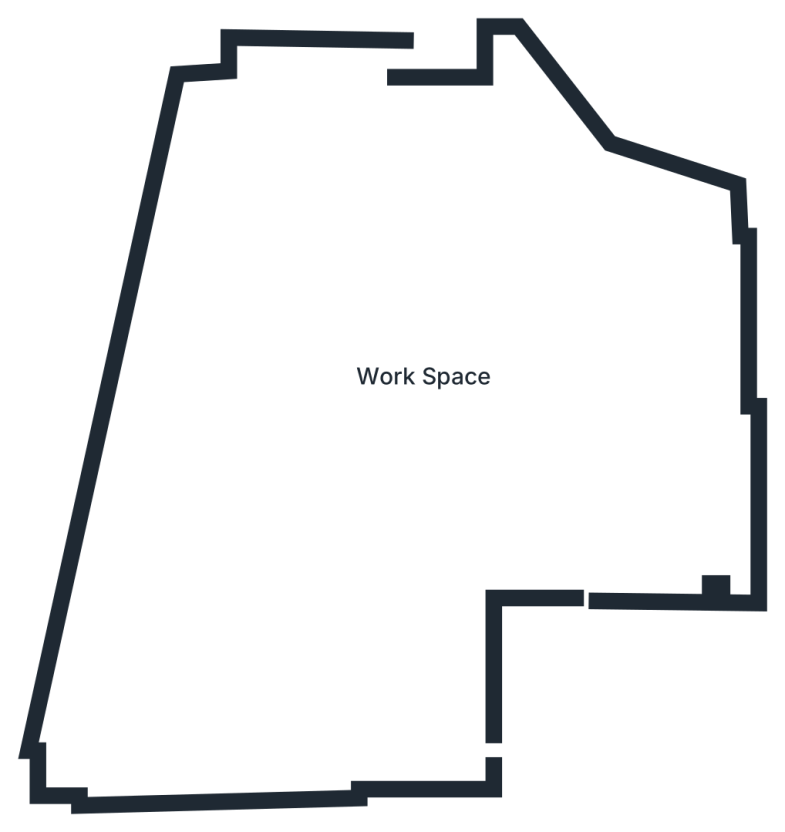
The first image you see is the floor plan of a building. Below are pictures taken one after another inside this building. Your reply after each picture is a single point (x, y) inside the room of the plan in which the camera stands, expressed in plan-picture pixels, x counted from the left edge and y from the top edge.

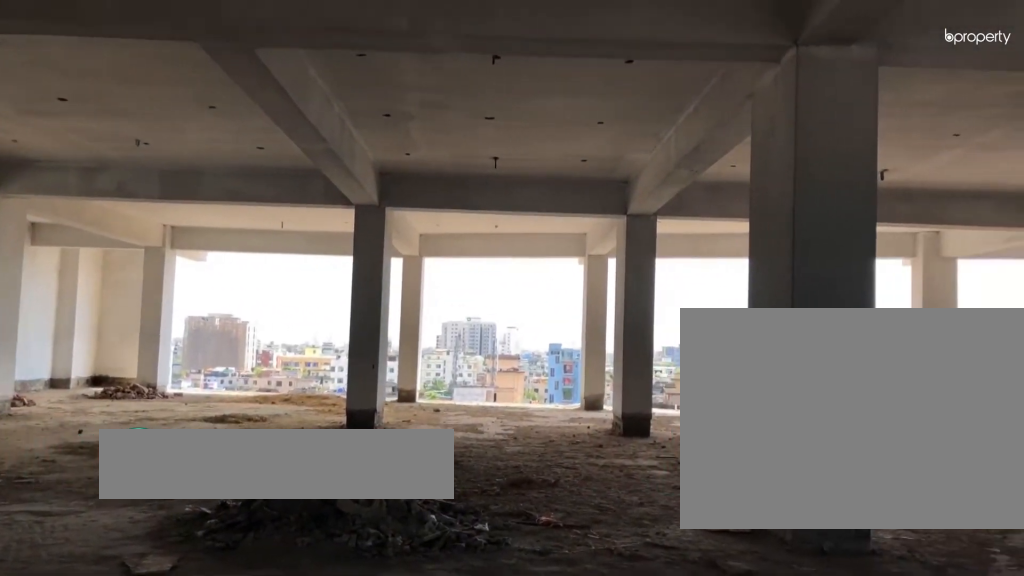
(558, 458)
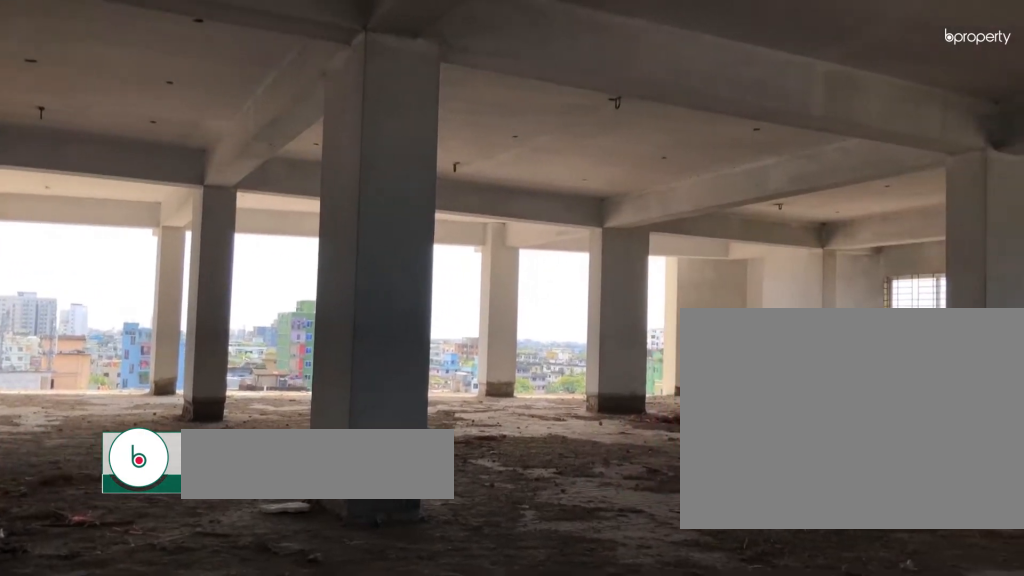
(558, 458)
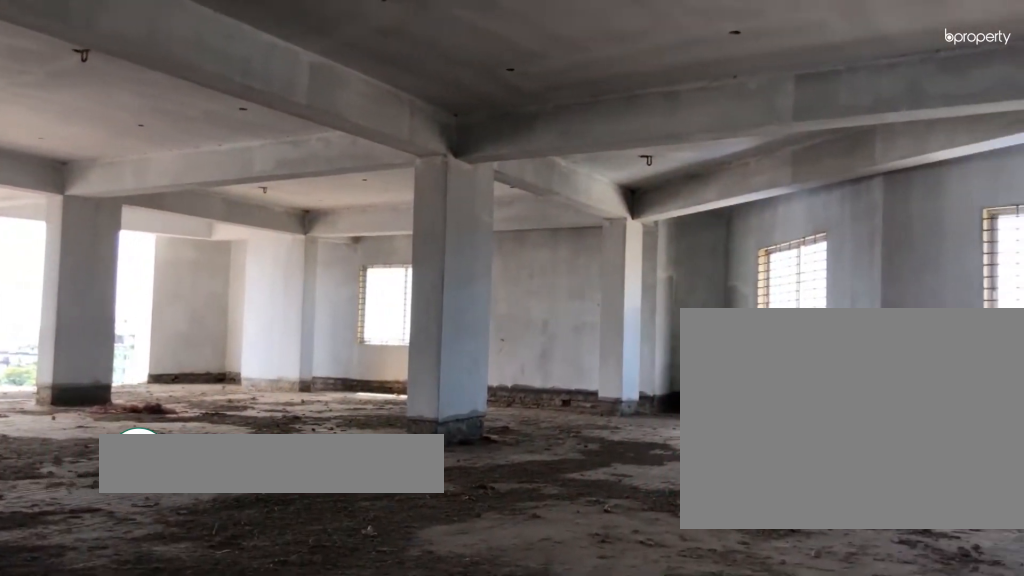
(558, 458)
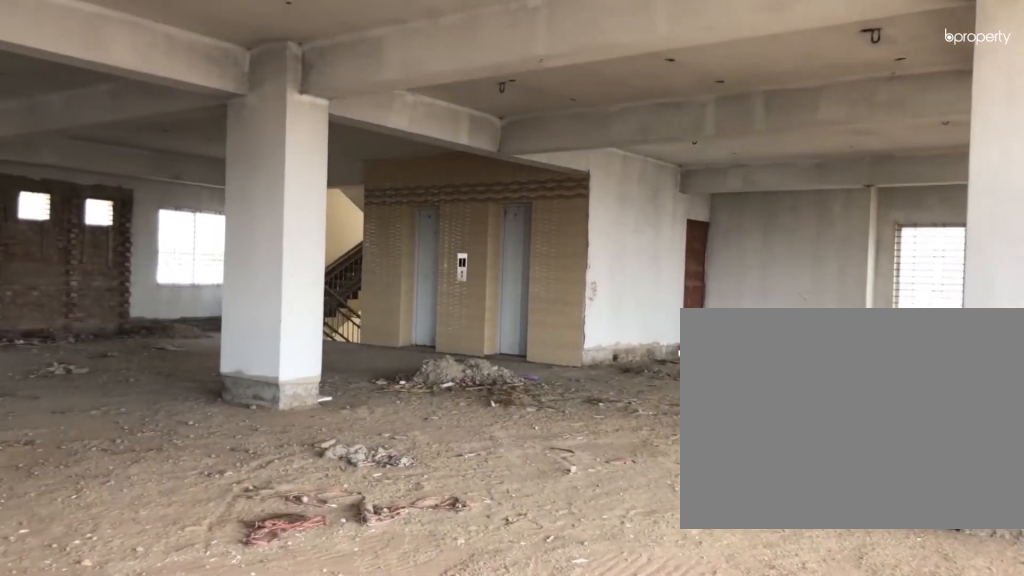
(406, 402)
